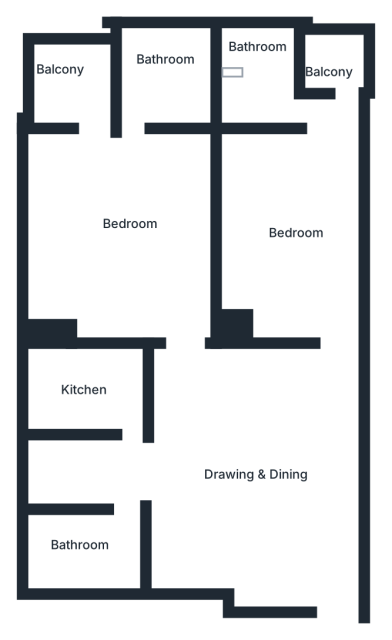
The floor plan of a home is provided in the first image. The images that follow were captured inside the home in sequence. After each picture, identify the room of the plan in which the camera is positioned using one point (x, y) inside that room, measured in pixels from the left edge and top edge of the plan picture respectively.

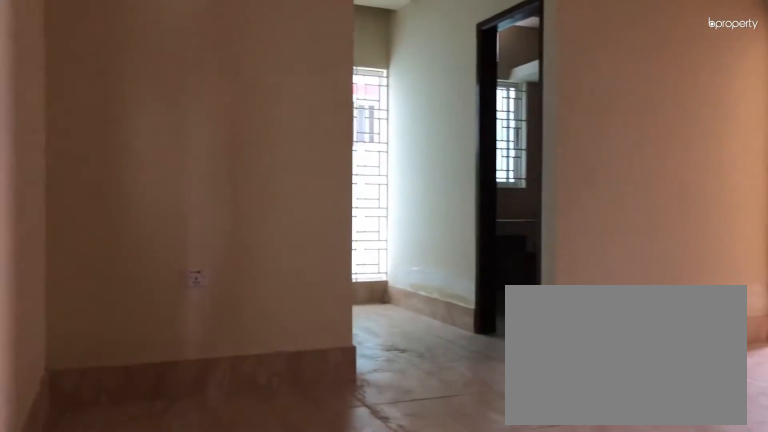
(268, 468)
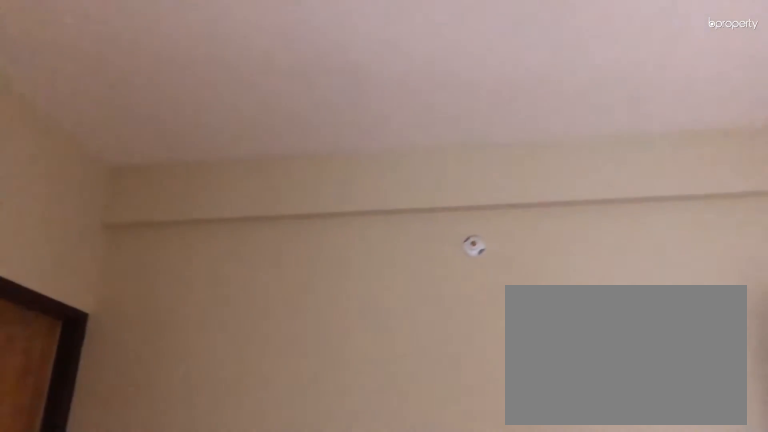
(268, 468)
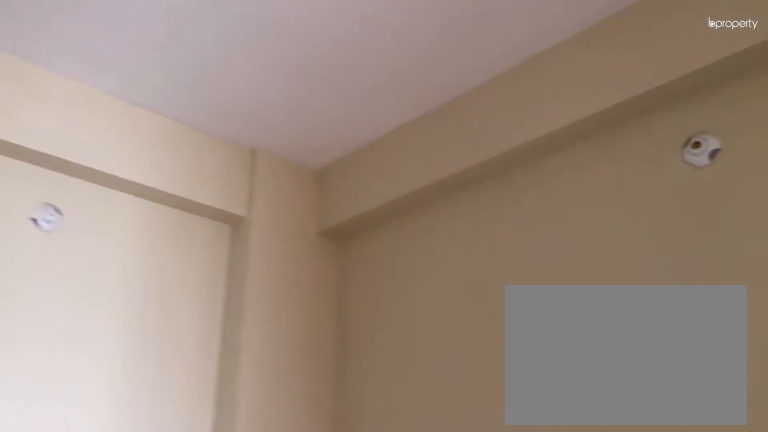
(307, 218)
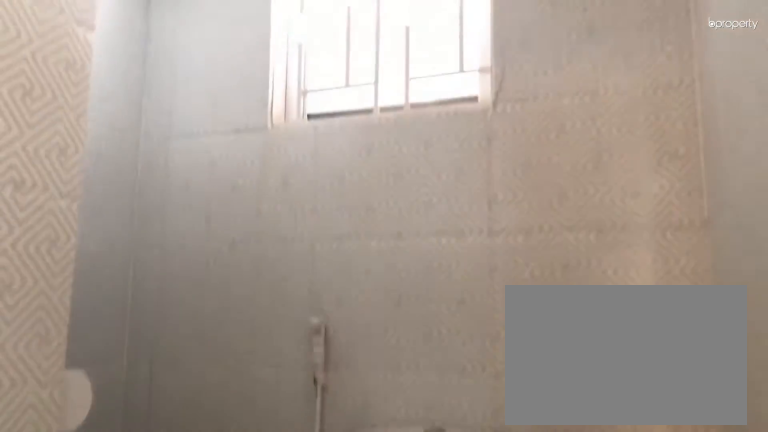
(265, 85)
